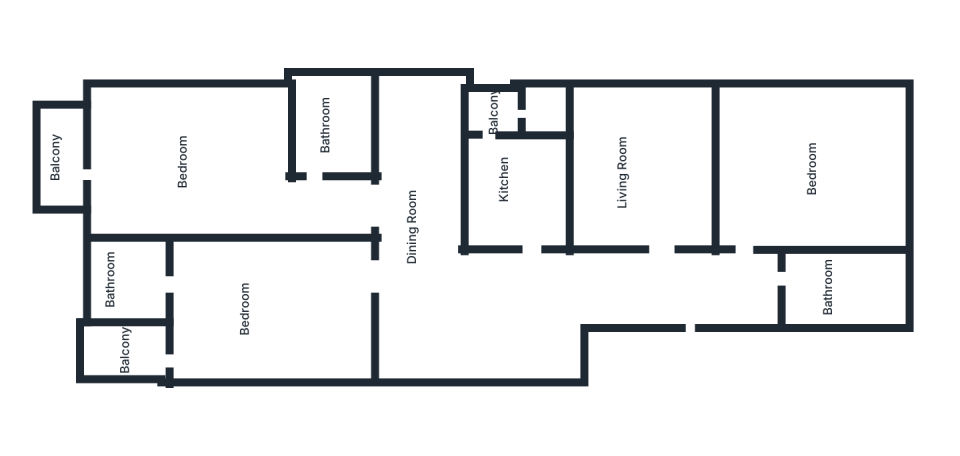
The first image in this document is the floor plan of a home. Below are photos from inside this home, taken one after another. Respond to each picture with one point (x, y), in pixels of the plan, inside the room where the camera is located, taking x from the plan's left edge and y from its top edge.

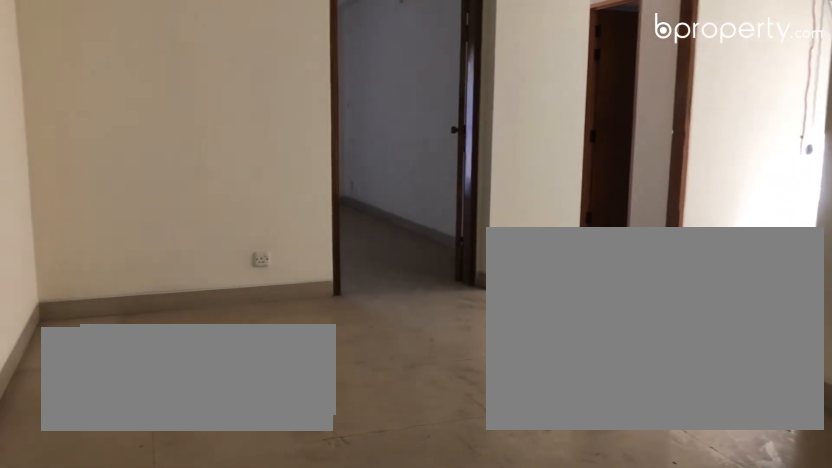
(442, 322)
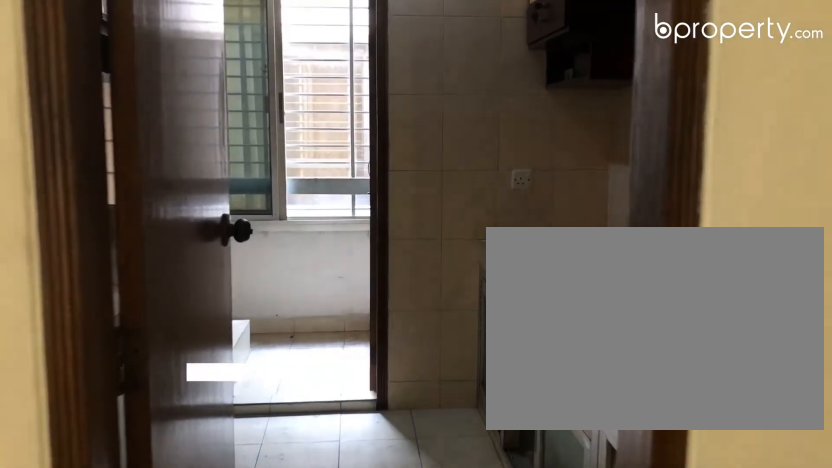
(523, 182)
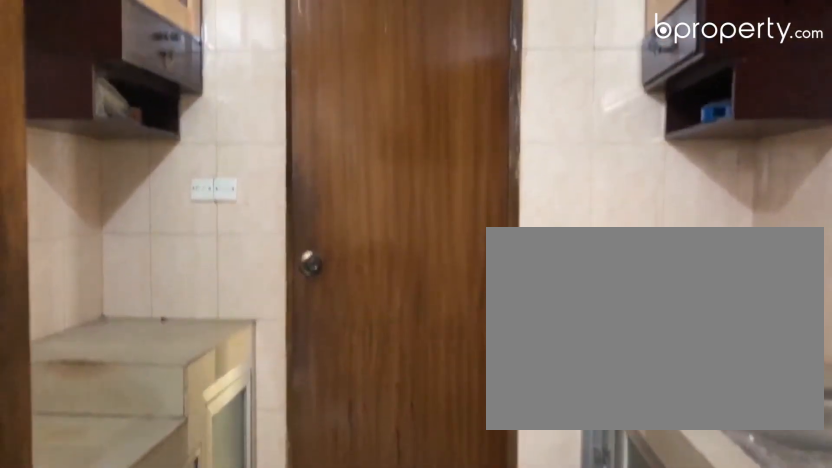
(532, 177)
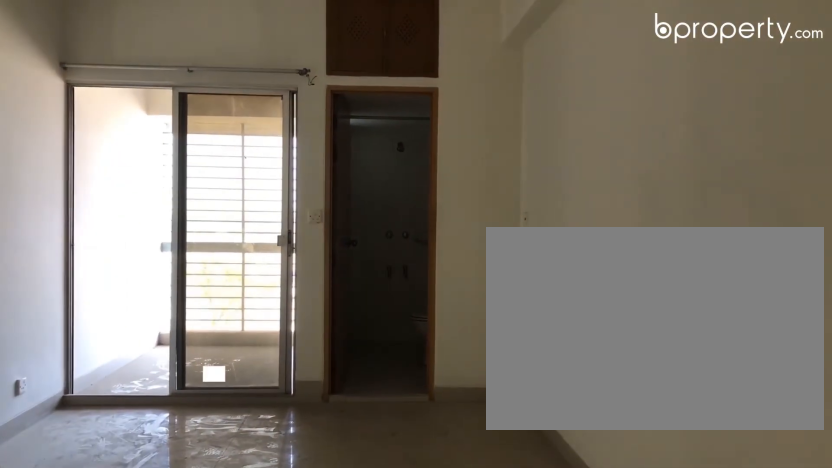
(290, 300)
